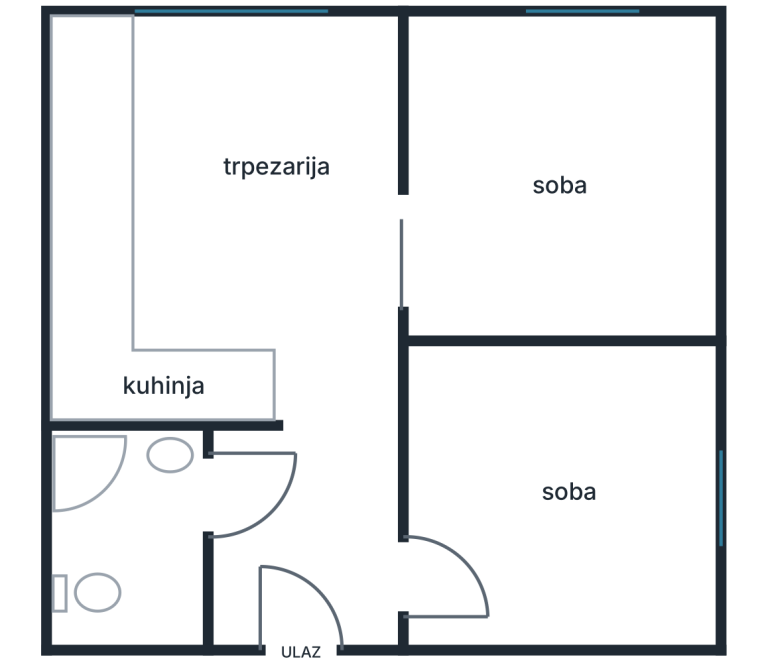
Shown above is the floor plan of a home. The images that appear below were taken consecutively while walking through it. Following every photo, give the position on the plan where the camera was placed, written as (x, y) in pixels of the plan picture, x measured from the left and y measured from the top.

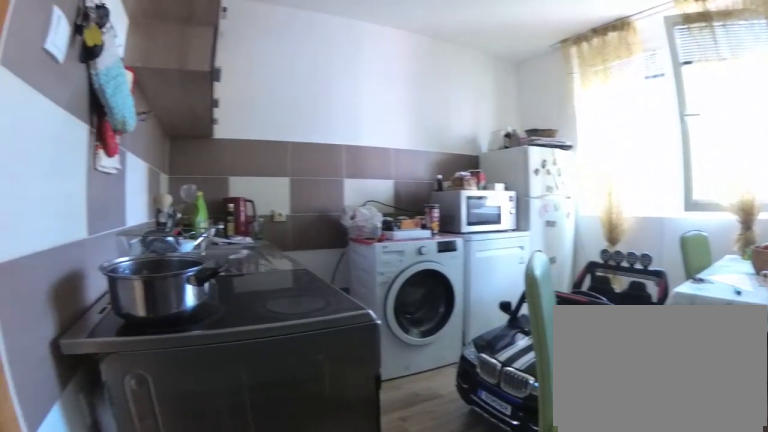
(370, 412)
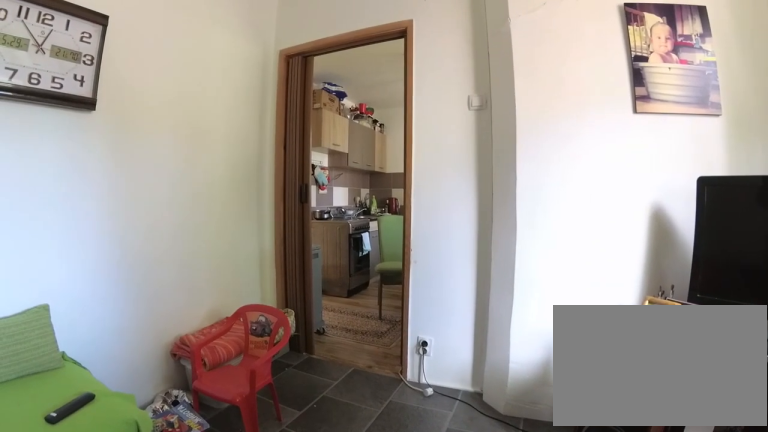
(594, 170)
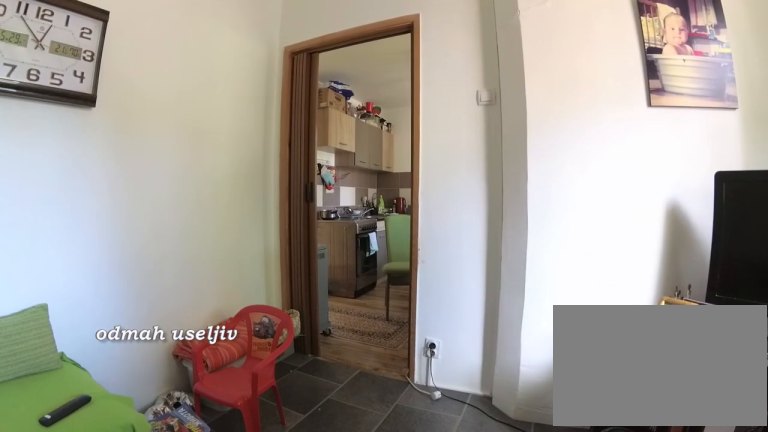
(594, 170)
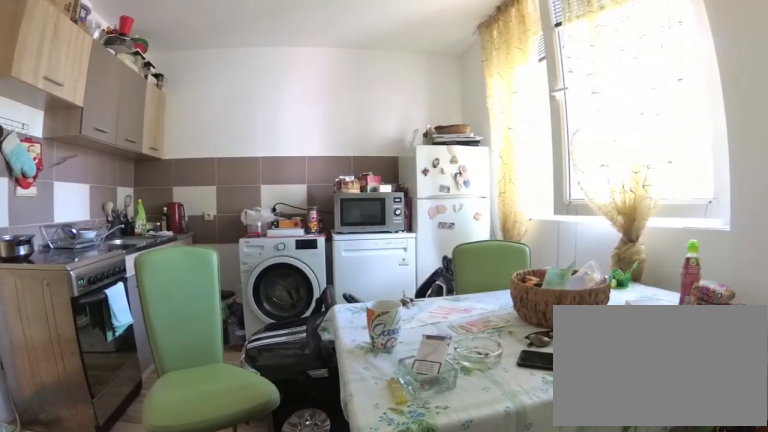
(421, 250)
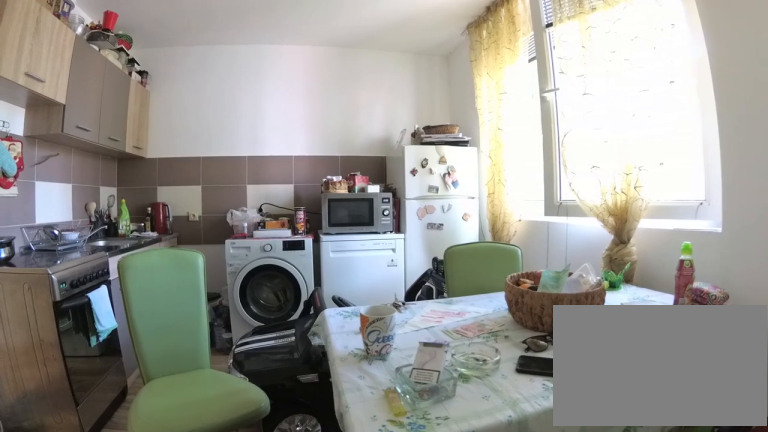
(419, 253)
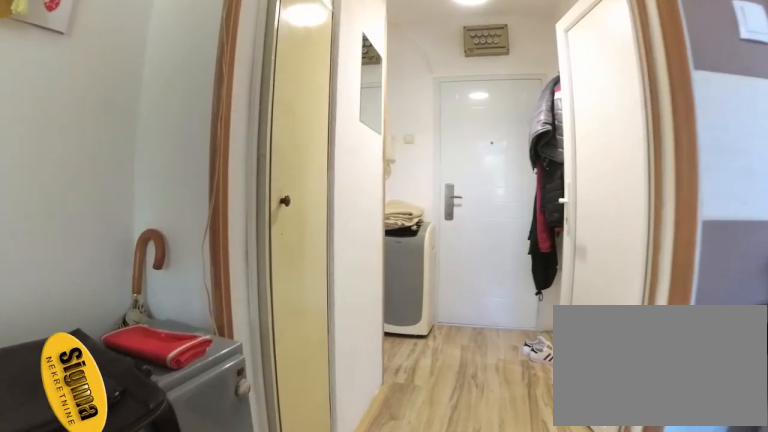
(334, 299)
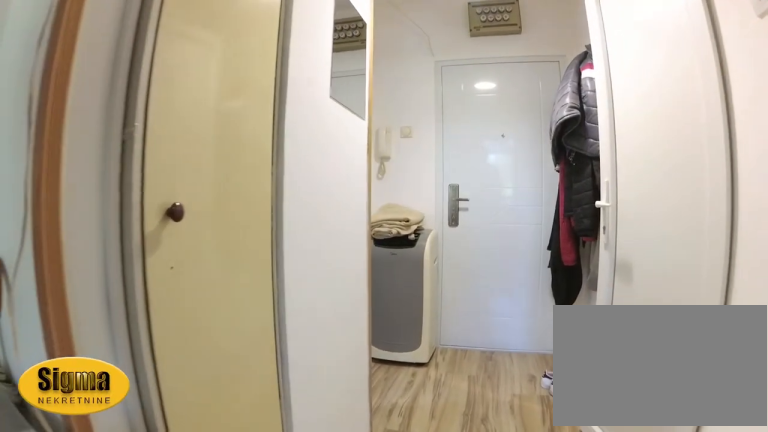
(335, 343)
